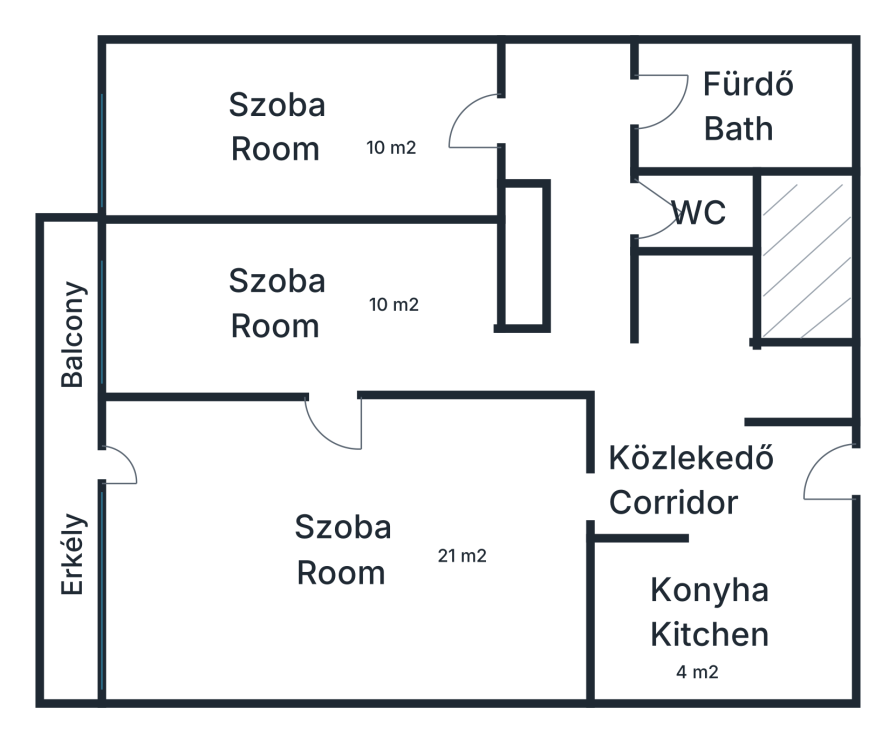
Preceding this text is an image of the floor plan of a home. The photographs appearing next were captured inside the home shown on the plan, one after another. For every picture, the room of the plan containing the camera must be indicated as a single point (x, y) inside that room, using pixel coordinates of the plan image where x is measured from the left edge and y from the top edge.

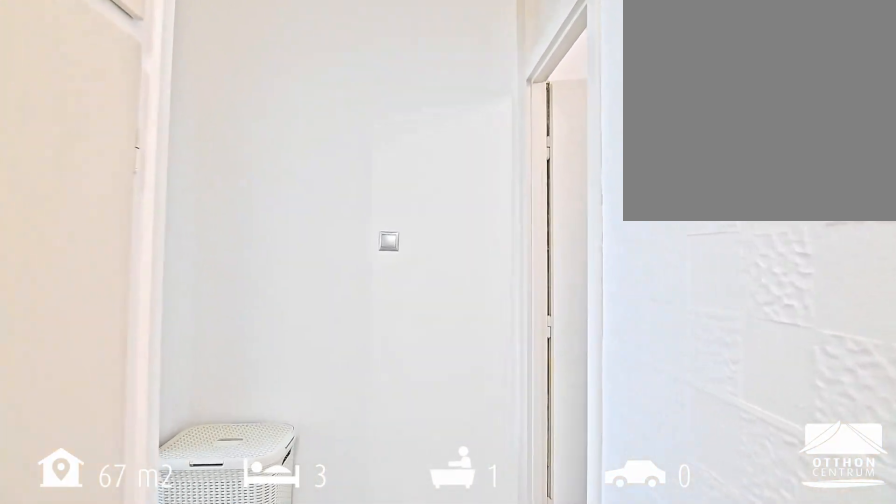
(589, 198)
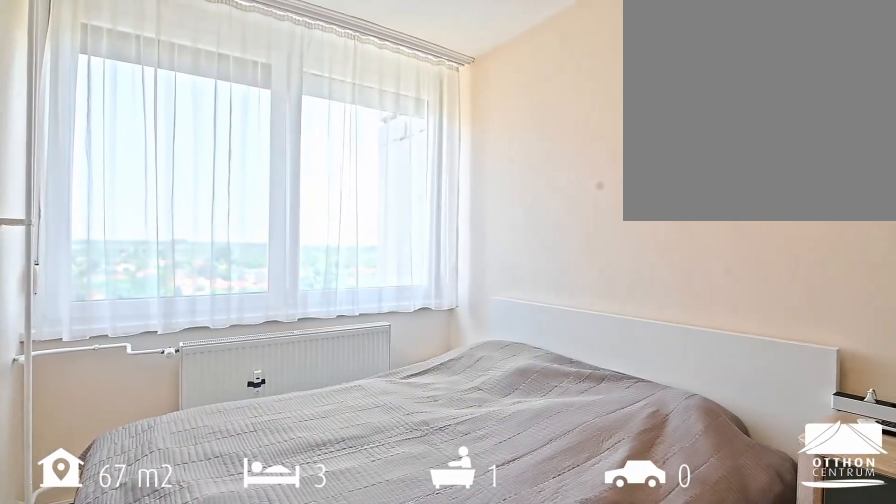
(287, 128)
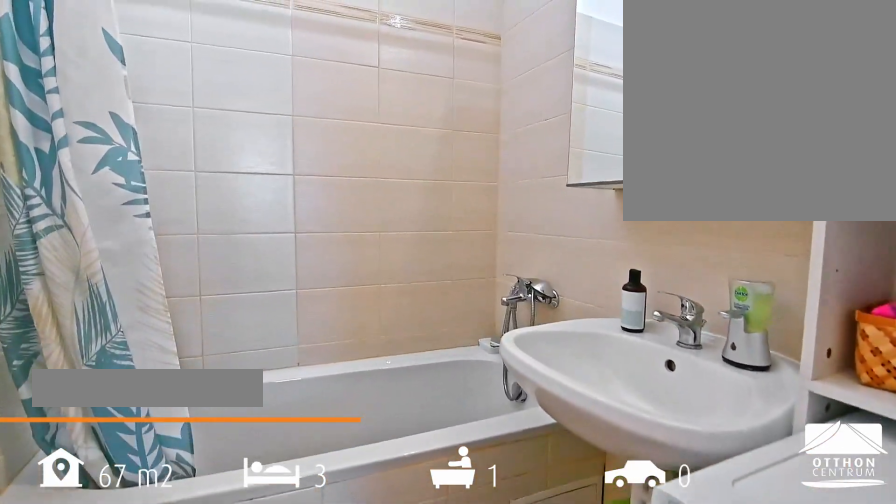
(754, 107)
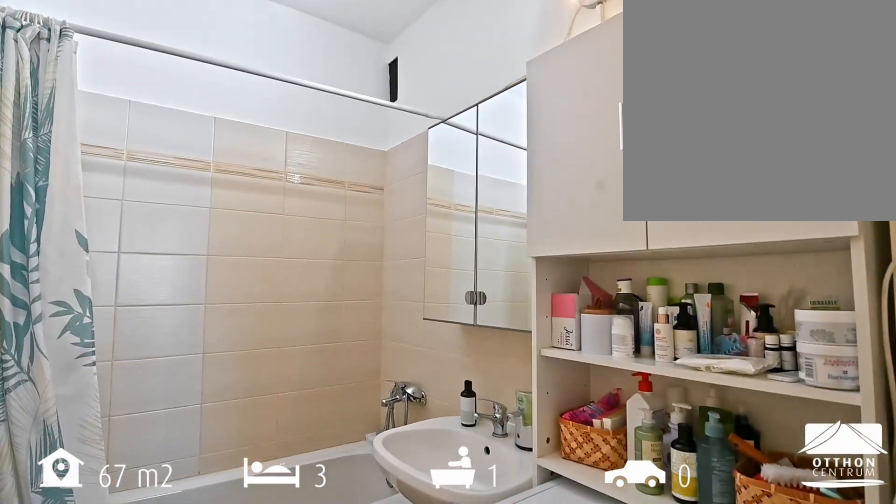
(753, 107)
